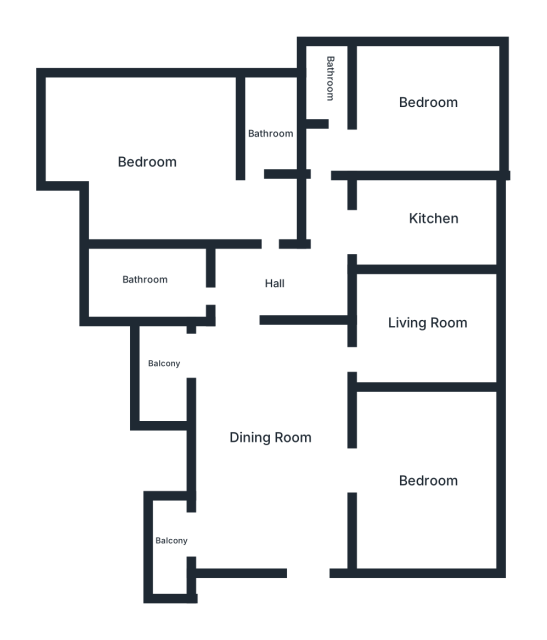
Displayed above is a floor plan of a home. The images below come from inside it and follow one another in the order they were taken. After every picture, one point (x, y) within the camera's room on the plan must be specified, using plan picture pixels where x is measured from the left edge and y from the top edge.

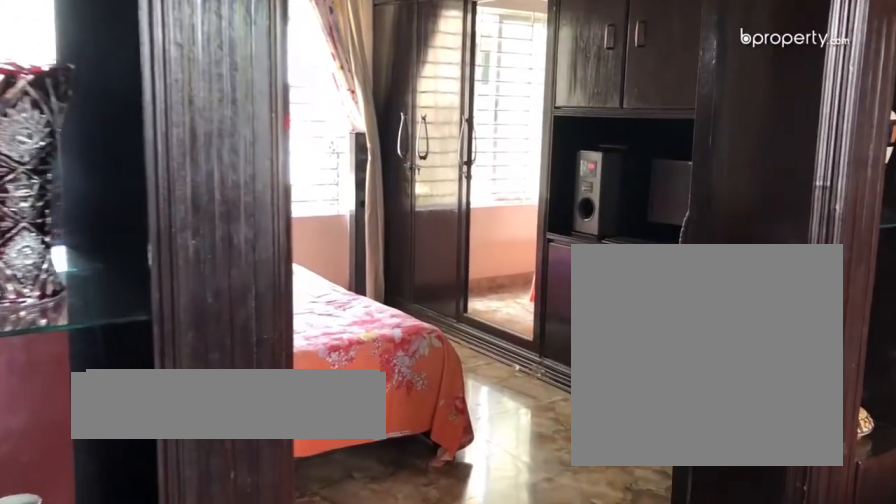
(443, 483)
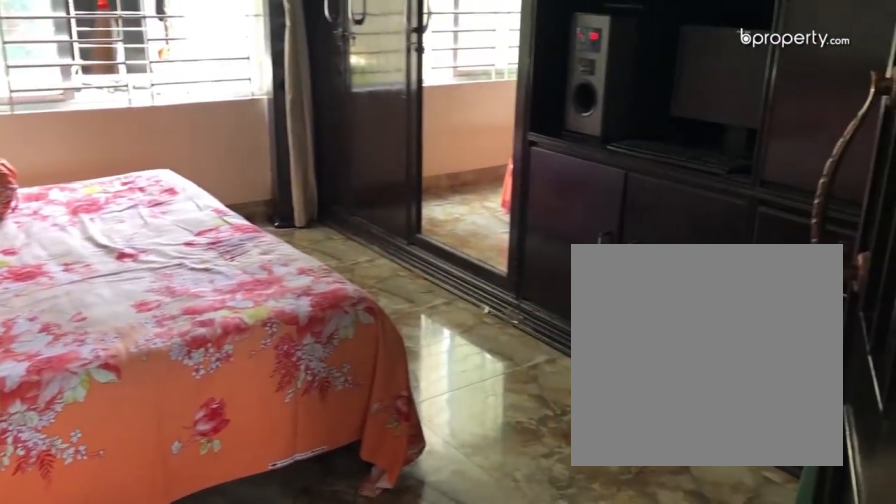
(441, 482)
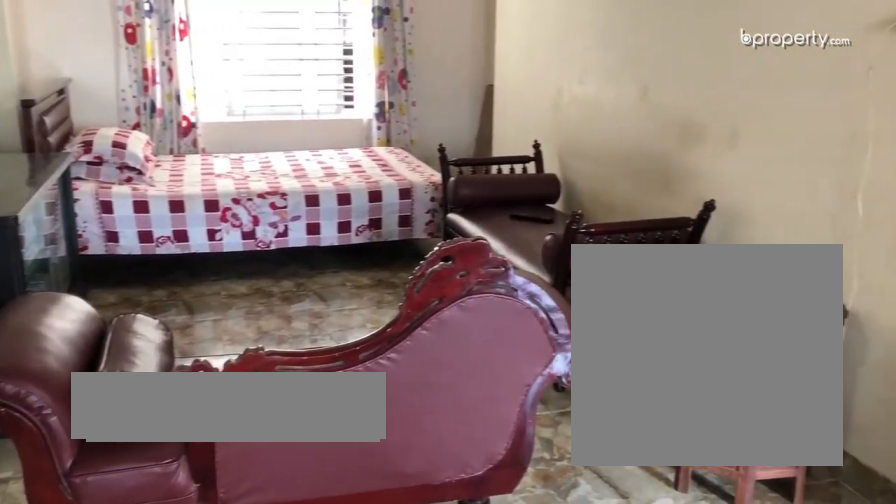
(423, 324)
